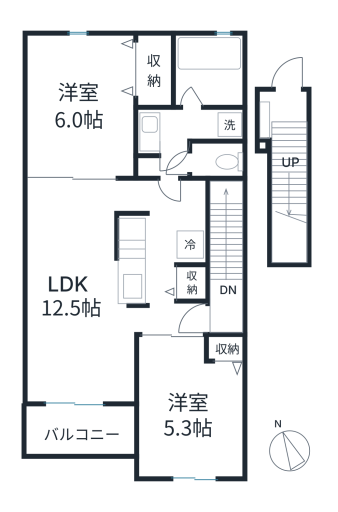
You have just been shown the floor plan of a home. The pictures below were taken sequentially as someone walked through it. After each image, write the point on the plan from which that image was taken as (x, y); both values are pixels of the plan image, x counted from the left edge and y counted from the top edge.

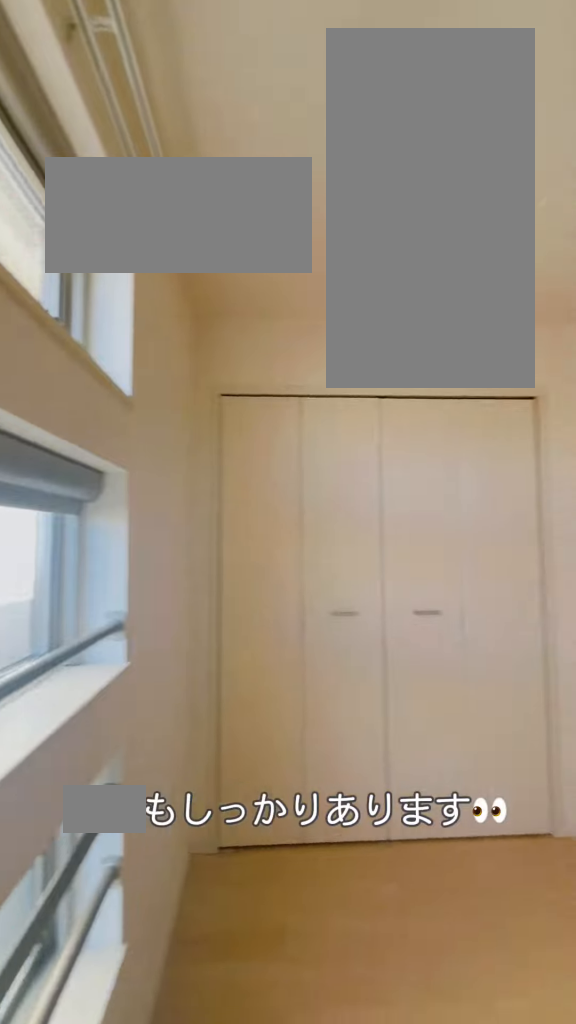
(44, 59)
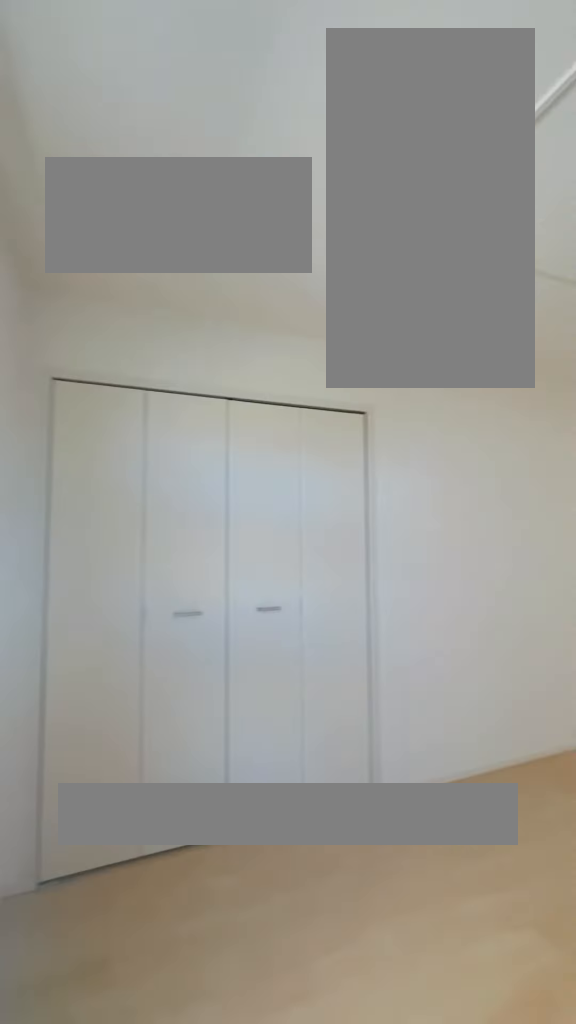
(44, 59)
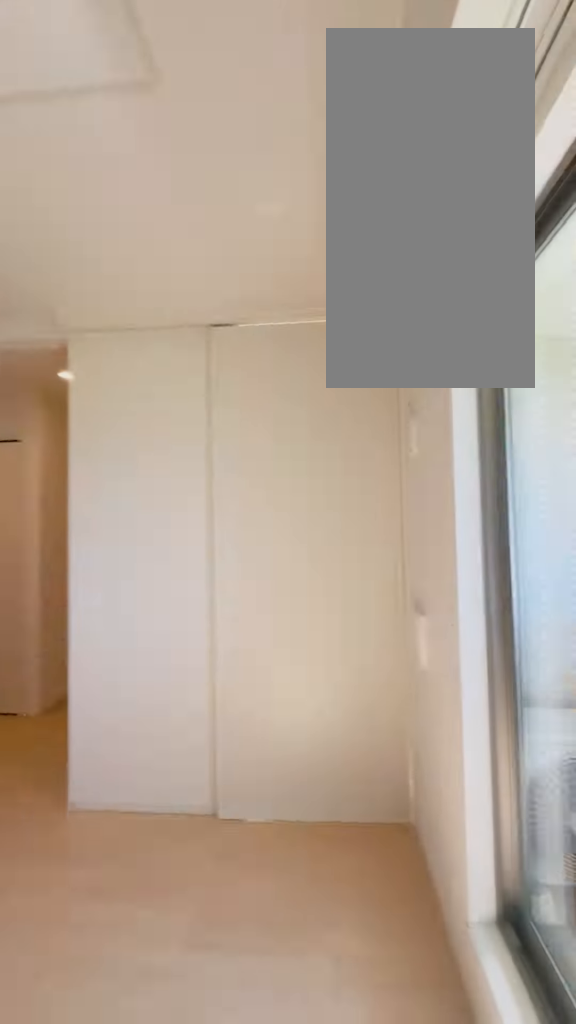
(76, 390)
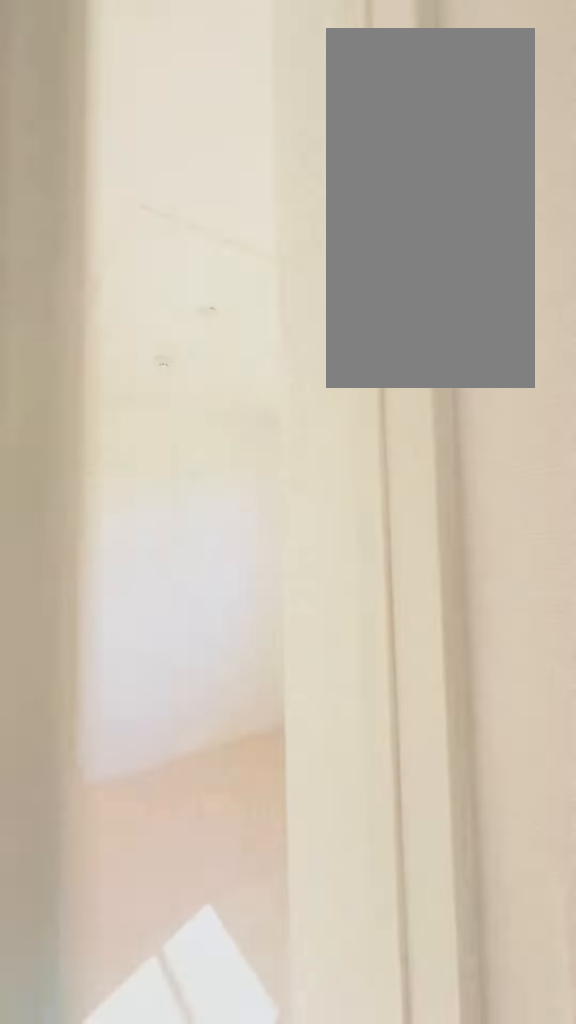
(136, 389)
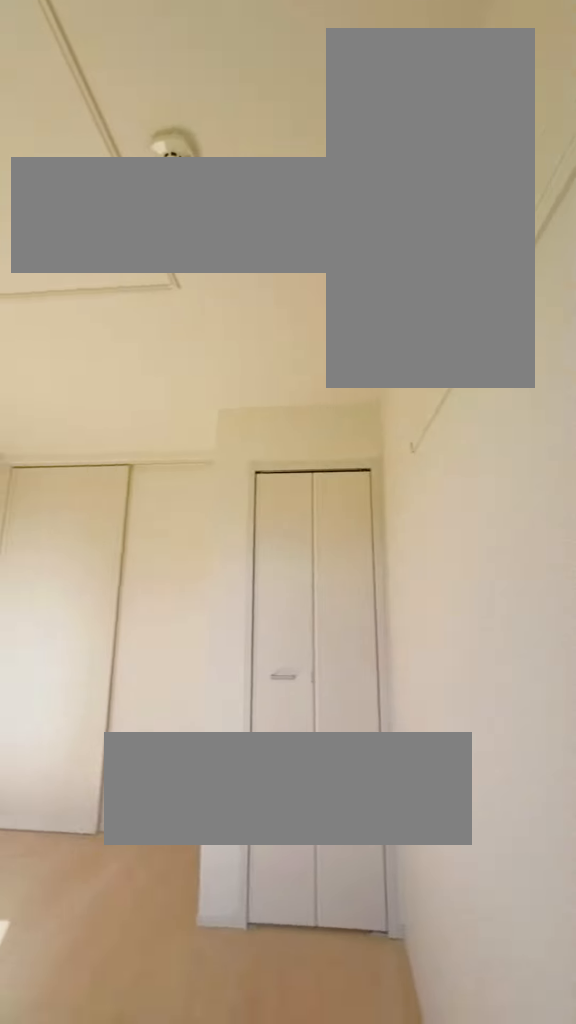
(229, 466)
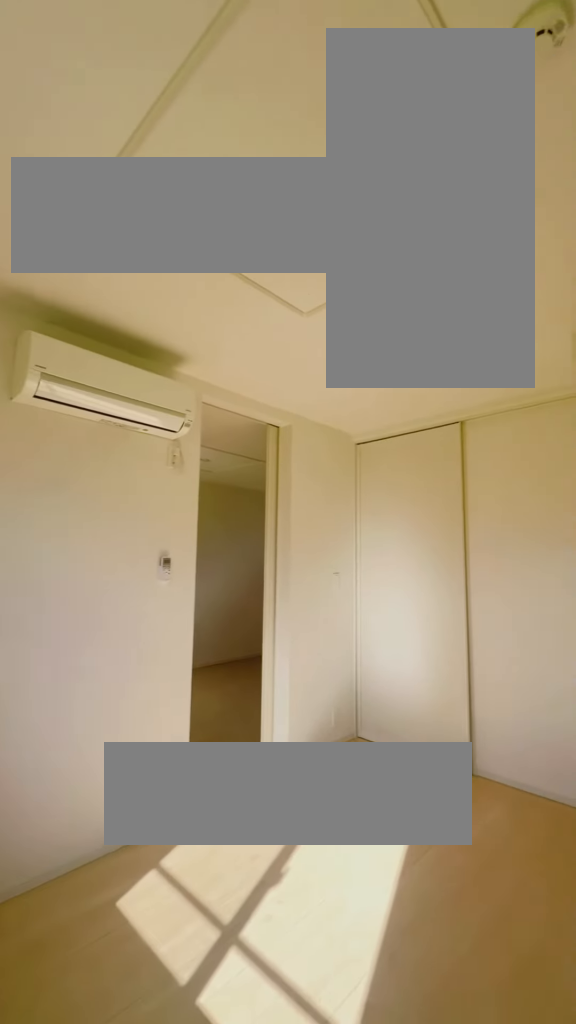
(231, 467)
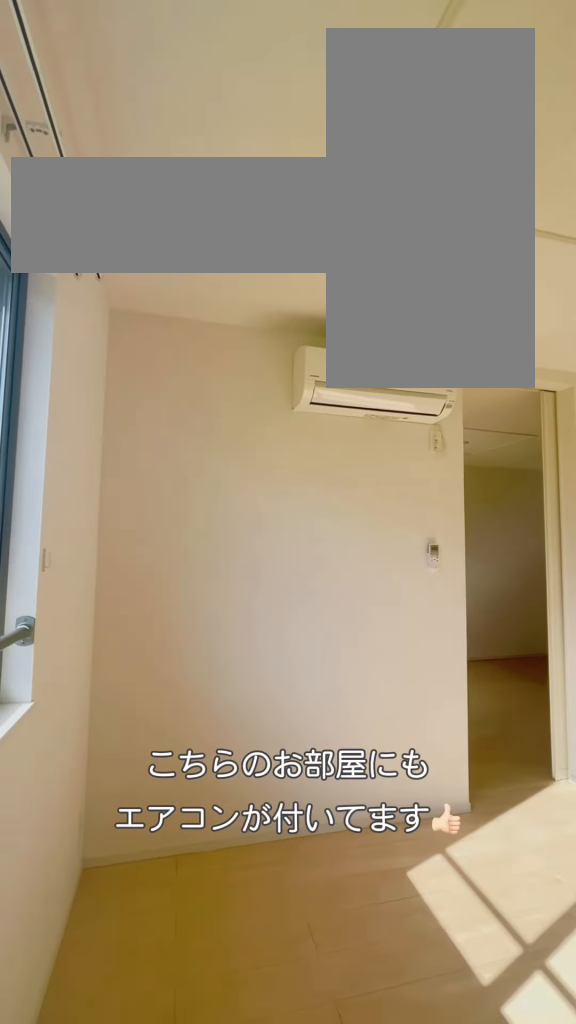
(231, 467)
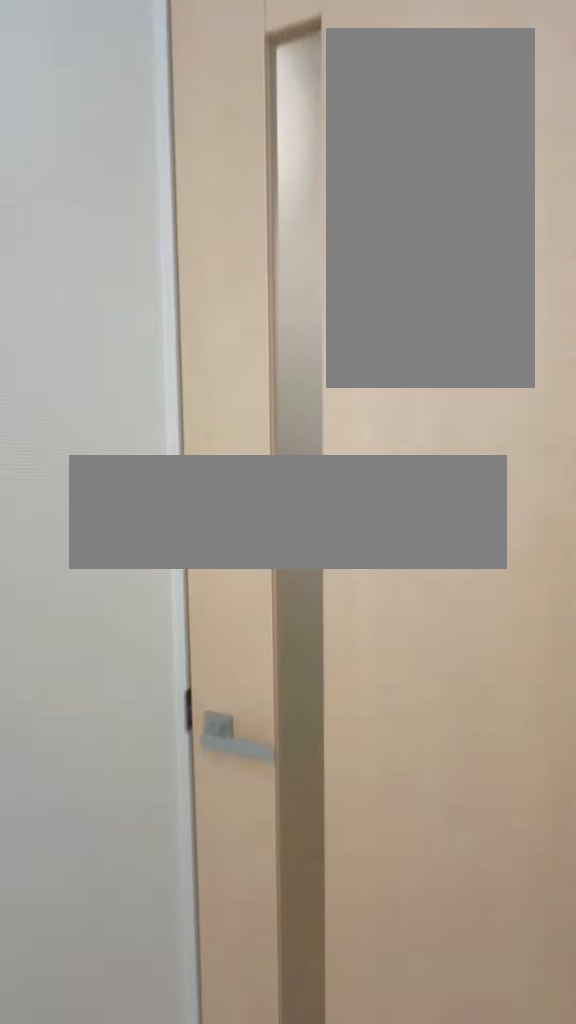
(155, 314)
